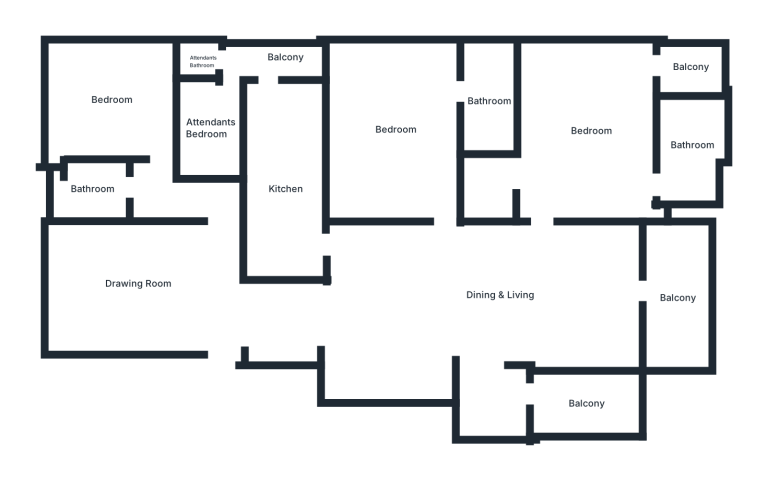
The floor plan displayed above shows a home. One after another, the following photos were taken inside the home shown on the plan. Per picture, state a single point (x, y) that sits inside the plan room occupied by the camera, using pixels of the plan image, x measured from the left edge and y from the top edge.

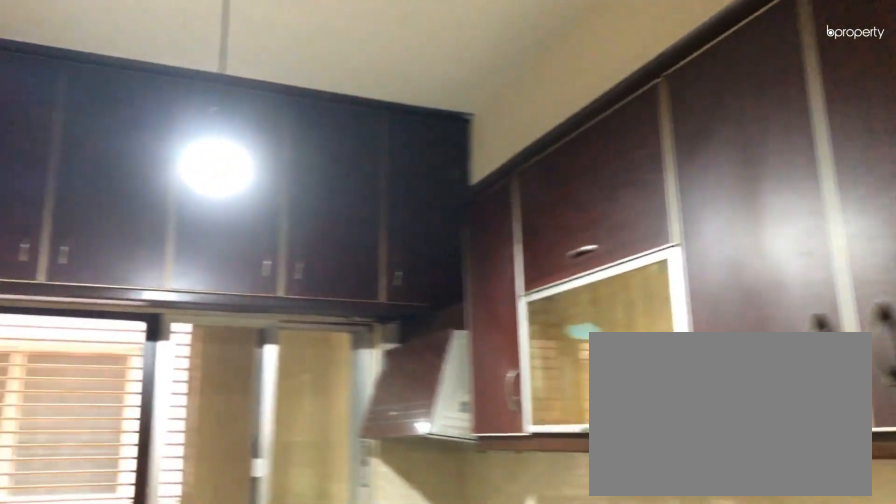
(285, 188)
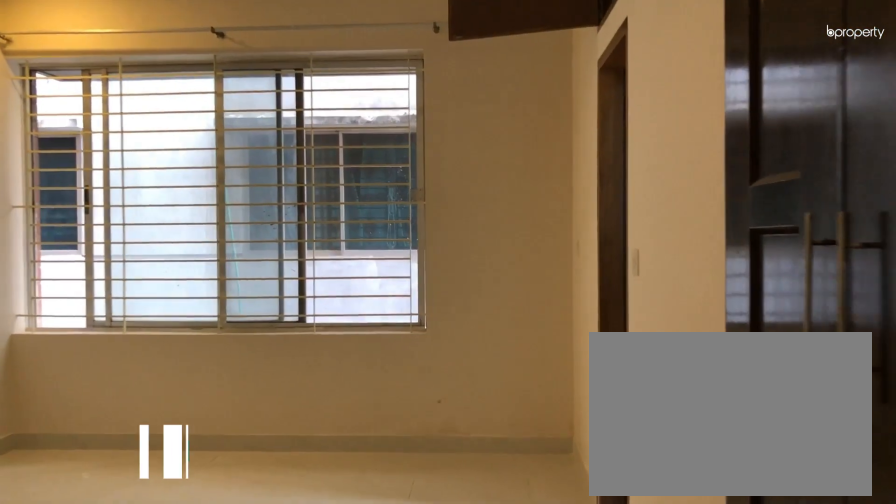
(429, 187)
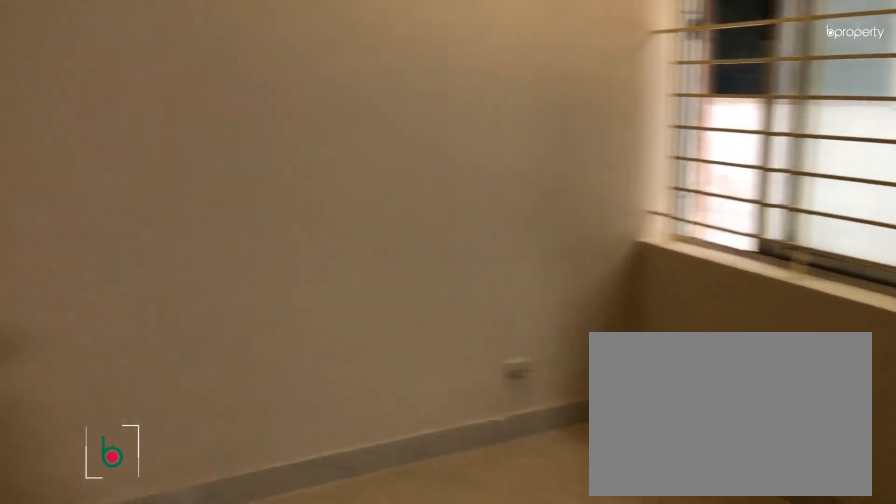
(396, 130)
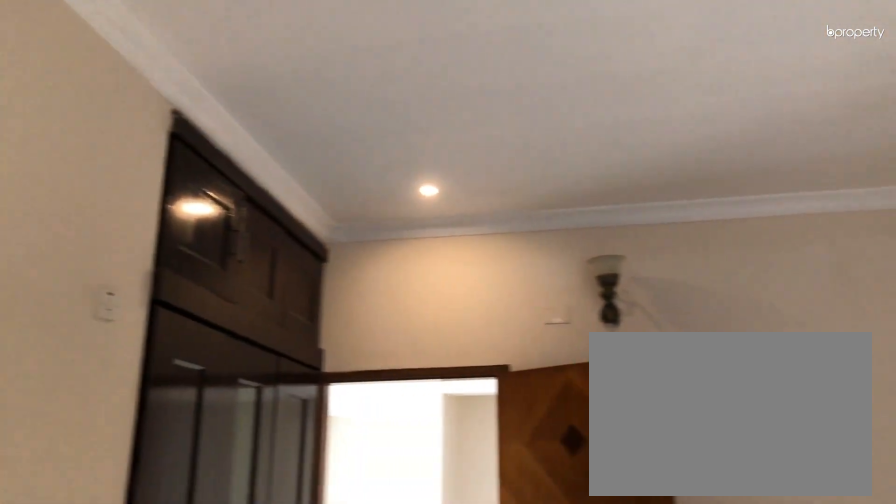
(397, 130)
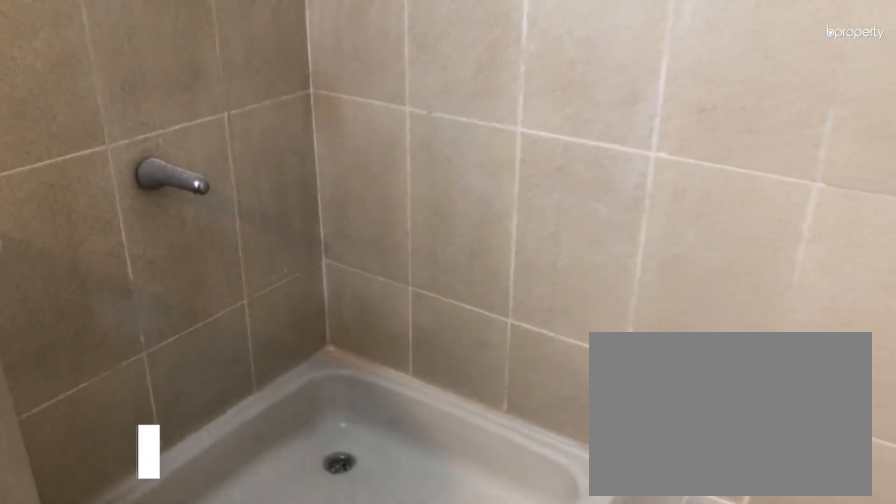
(488, 101)
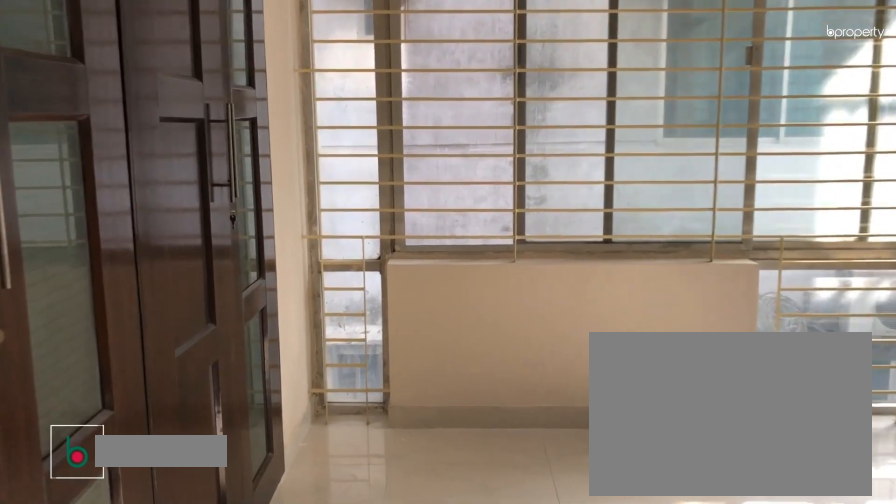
(592, 132)
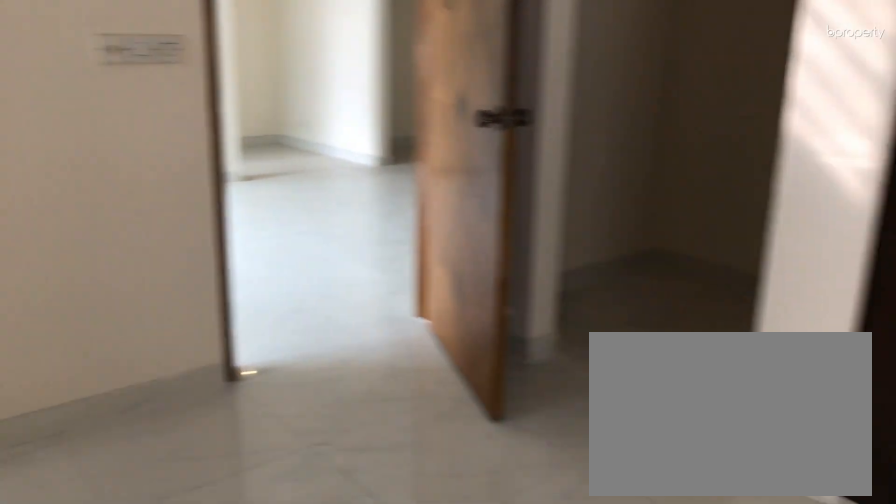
(592, 132)
